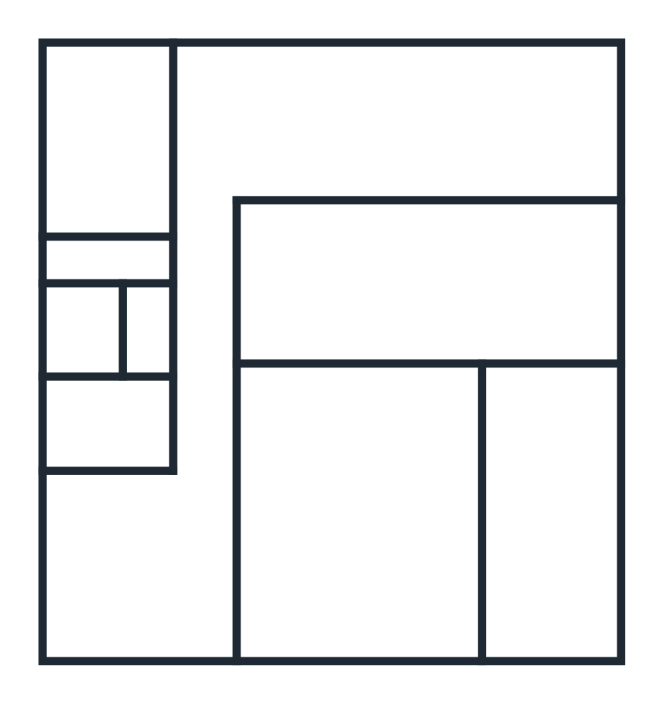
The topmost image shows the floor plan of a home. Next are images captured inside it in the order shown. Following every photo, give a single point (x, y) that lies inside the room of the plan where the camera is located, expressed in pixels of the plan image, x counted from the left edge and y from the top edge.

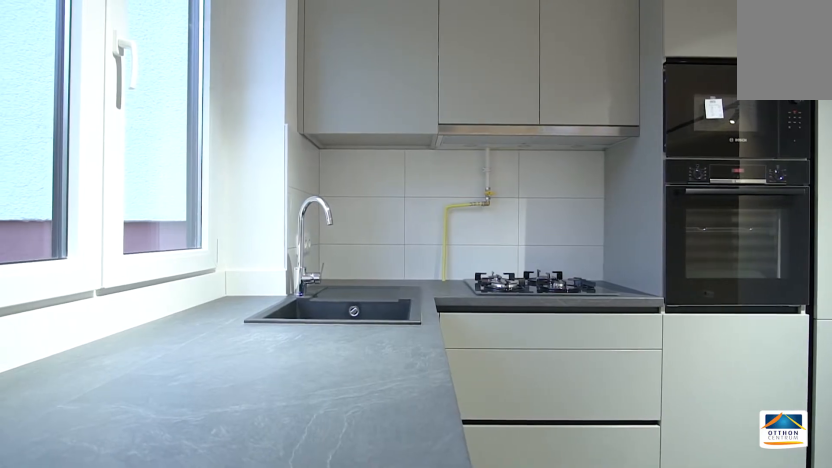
(152, 548)
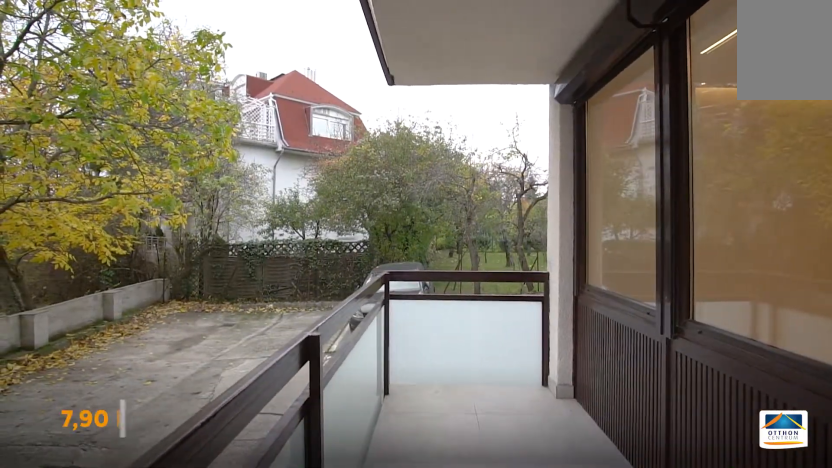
(548, 518)
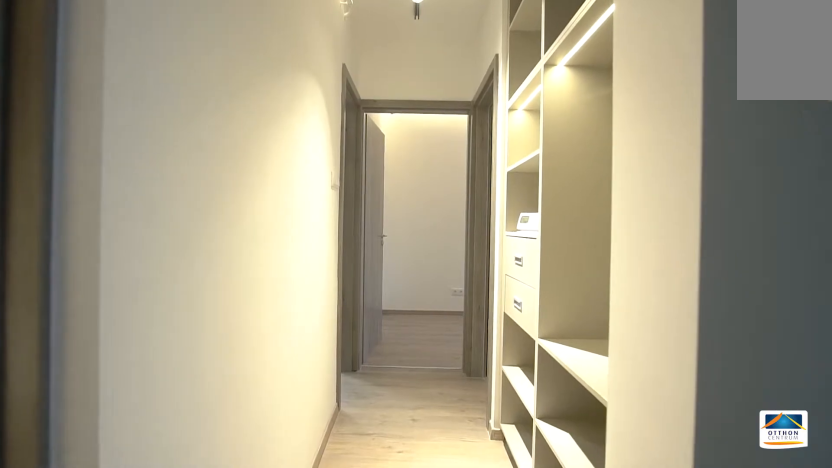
(209, 325)
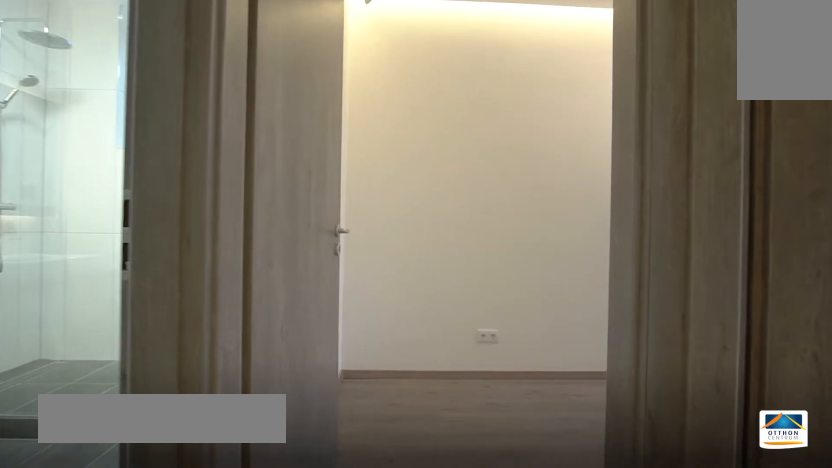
(209, 325)
